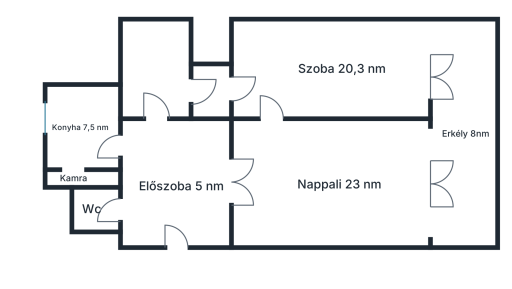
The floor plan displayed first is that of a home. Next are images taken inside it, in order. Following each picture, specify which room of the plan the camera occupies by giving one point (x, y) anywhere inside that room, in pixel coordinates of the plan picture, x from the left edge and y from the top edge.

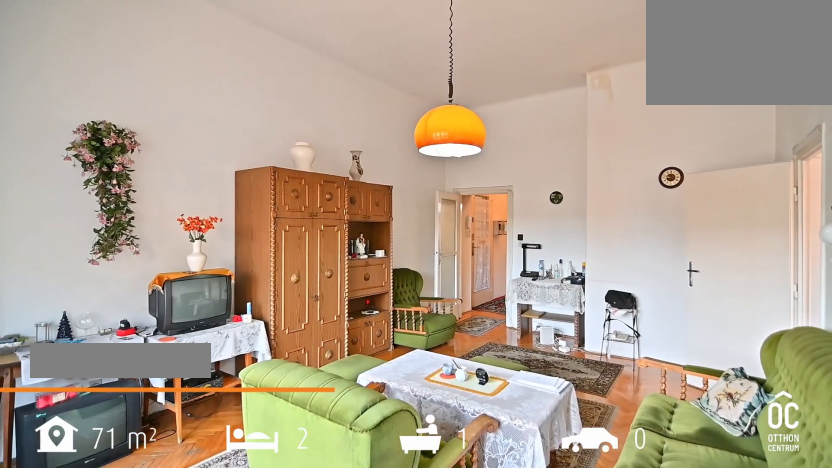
(358, 192)
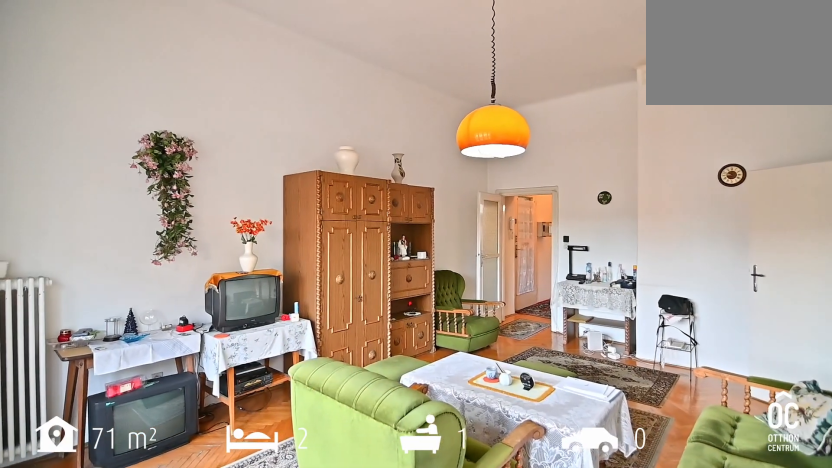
(358, 192)
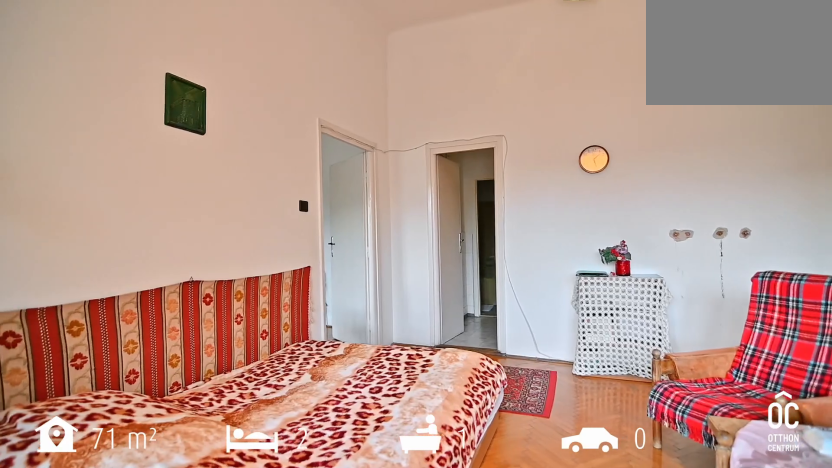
(358, 69)
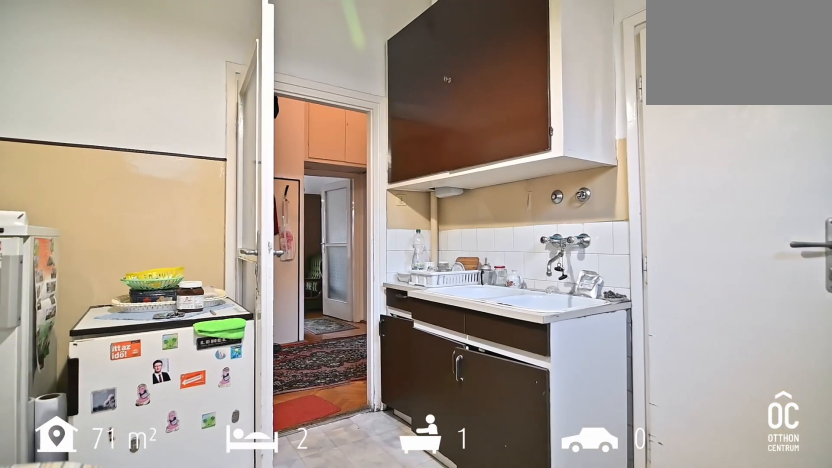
(81, 129)
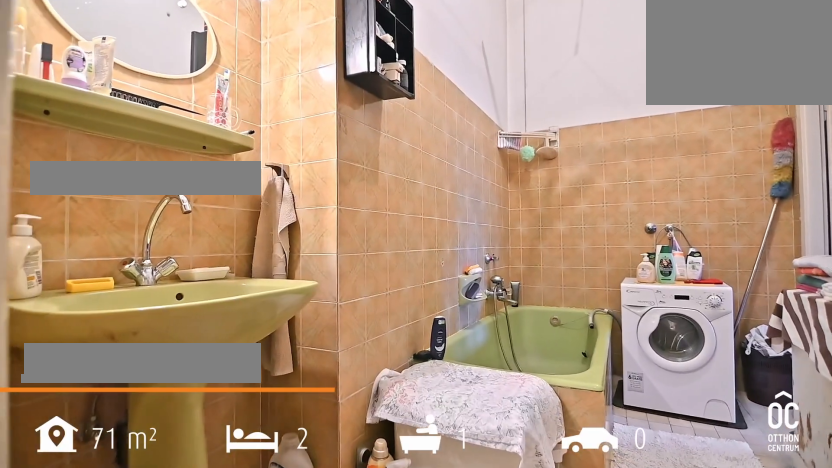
(157, 74)
